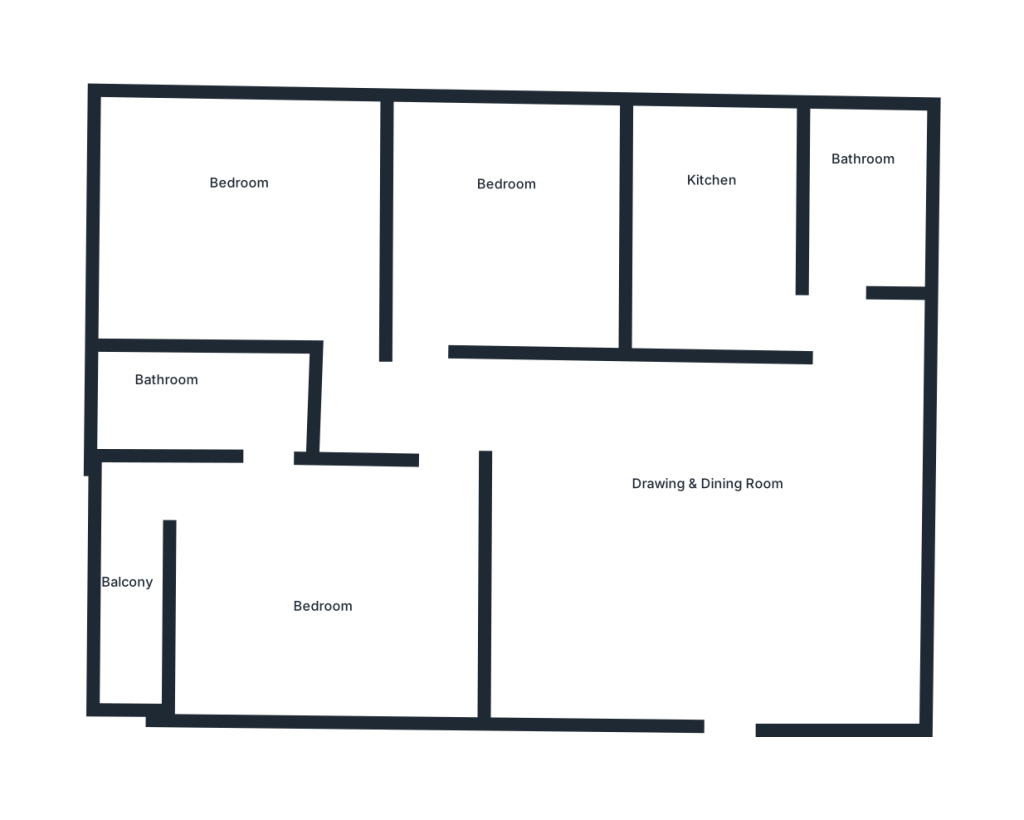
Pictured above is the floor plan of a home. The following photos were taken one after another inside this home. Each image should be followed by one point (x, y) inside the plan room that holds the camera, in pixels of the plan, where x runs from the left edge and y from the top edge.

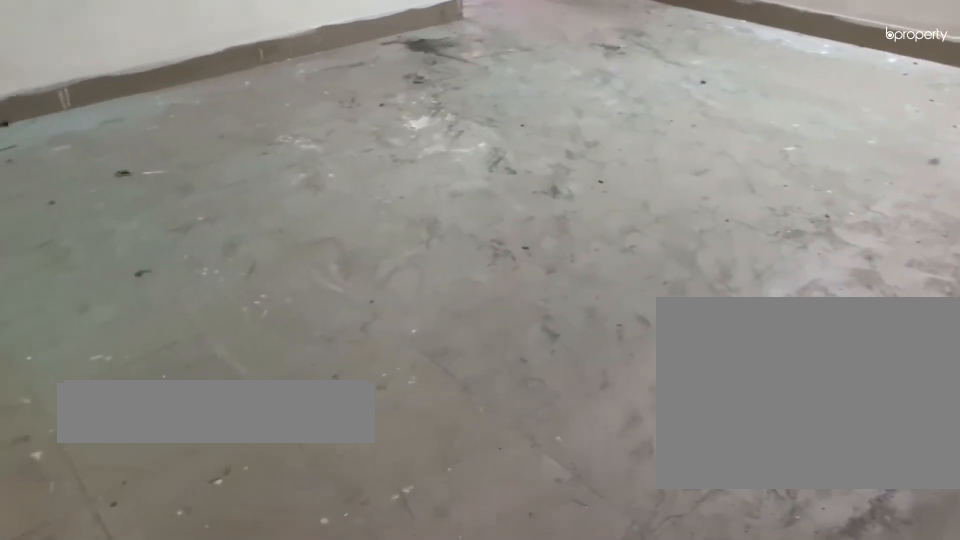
(692, 541)
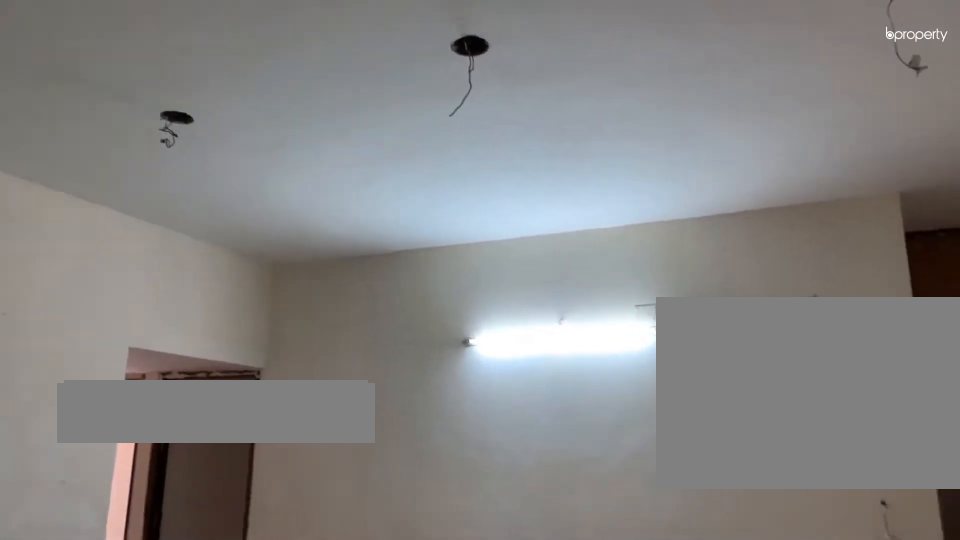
(692, 541)
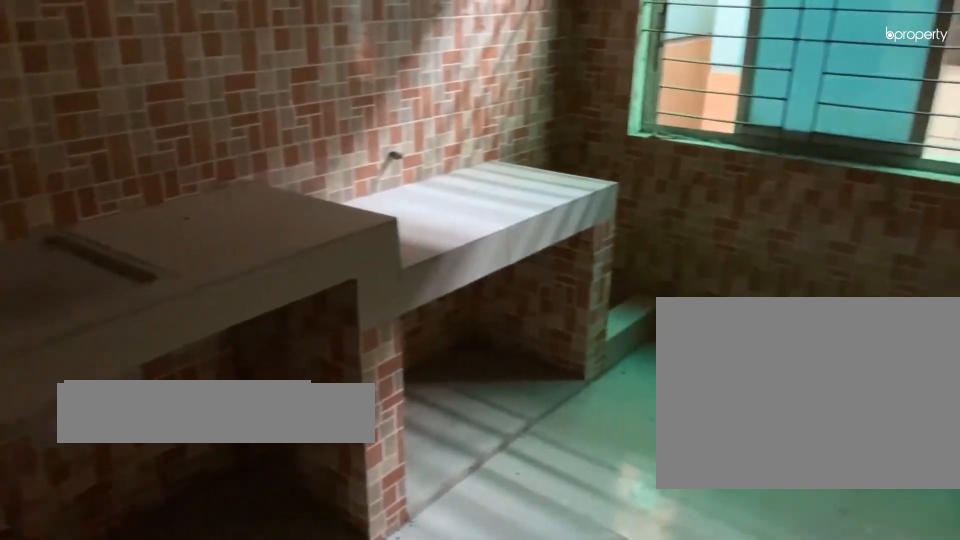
(713, 234)
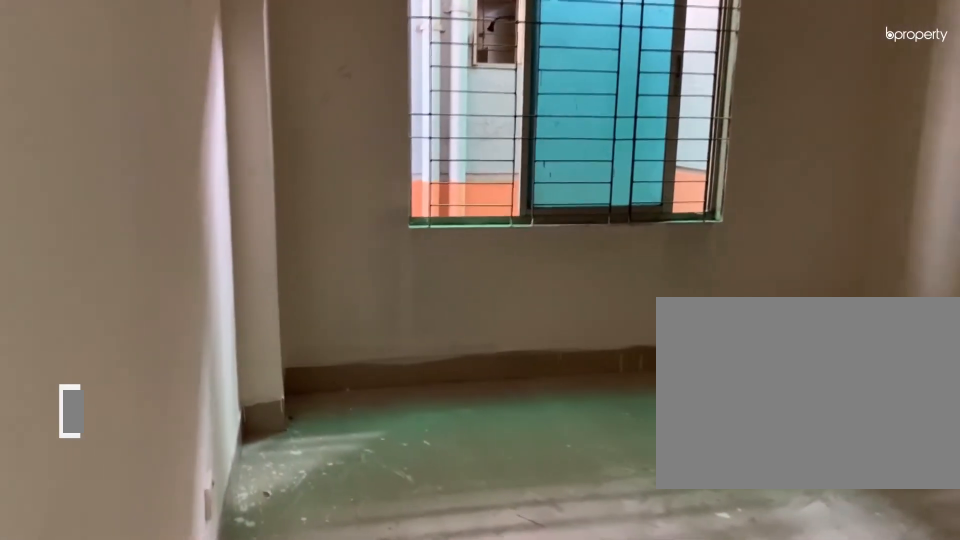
(511, 227)
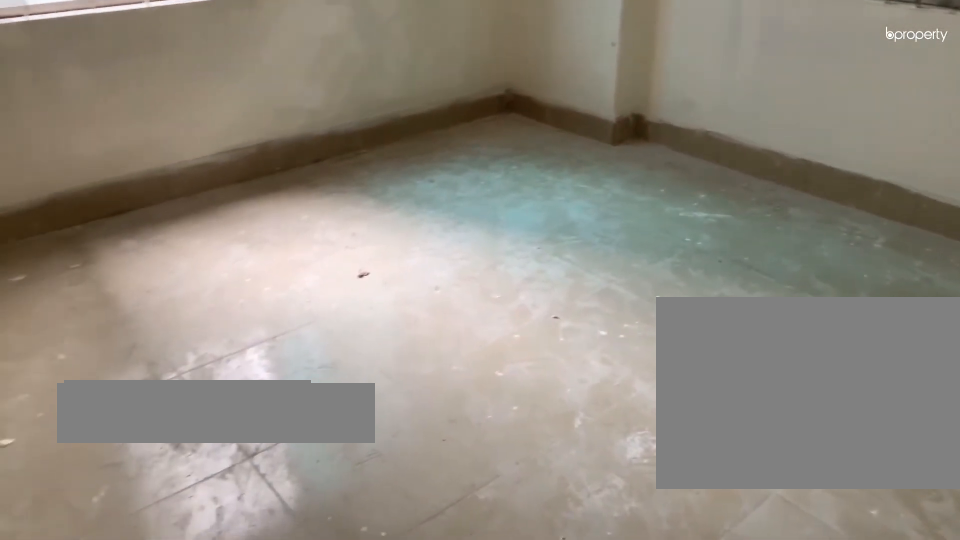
(236, 224)
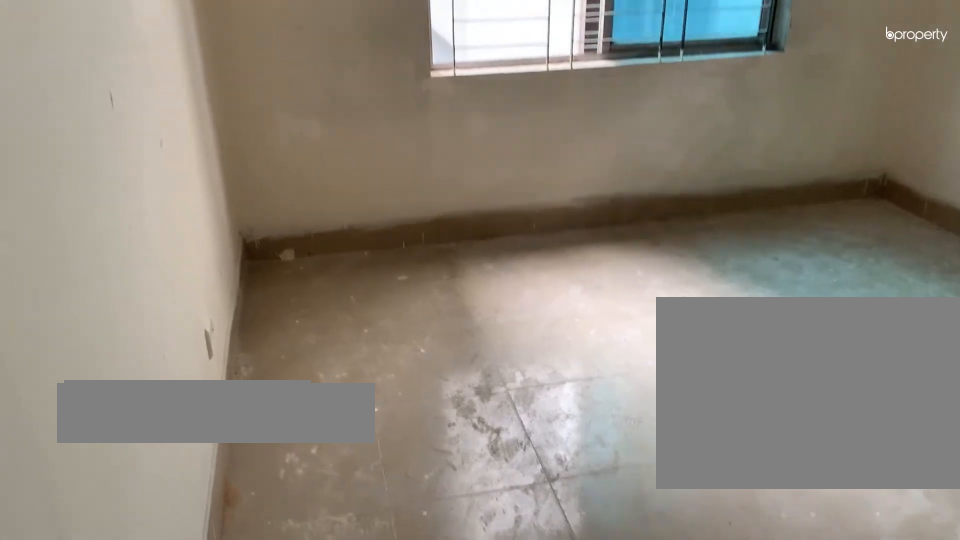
(236, 224)
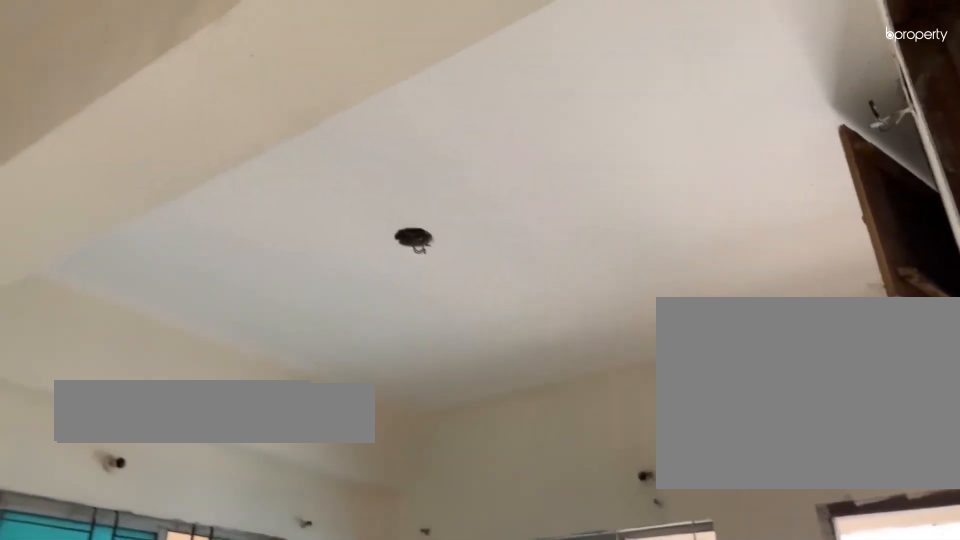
(328, 594)
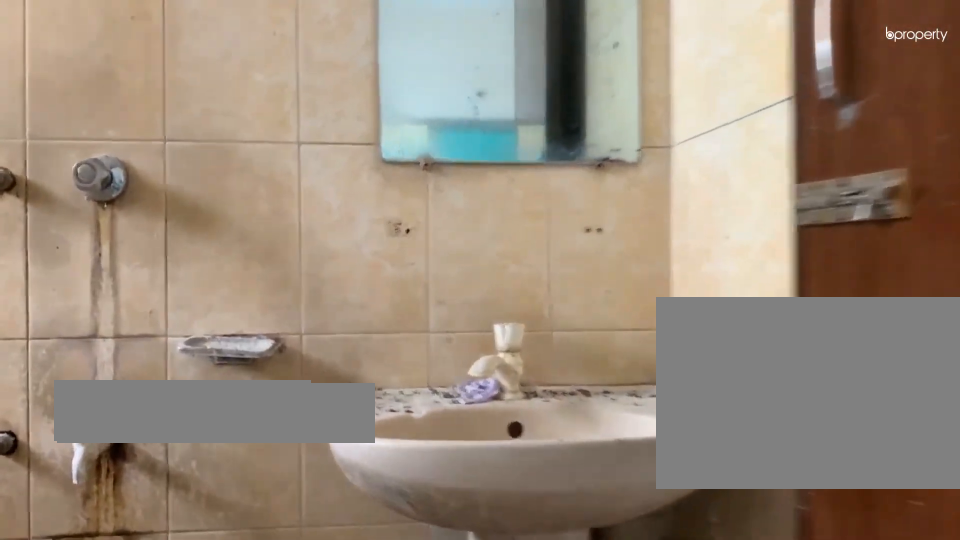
(199, 400)
